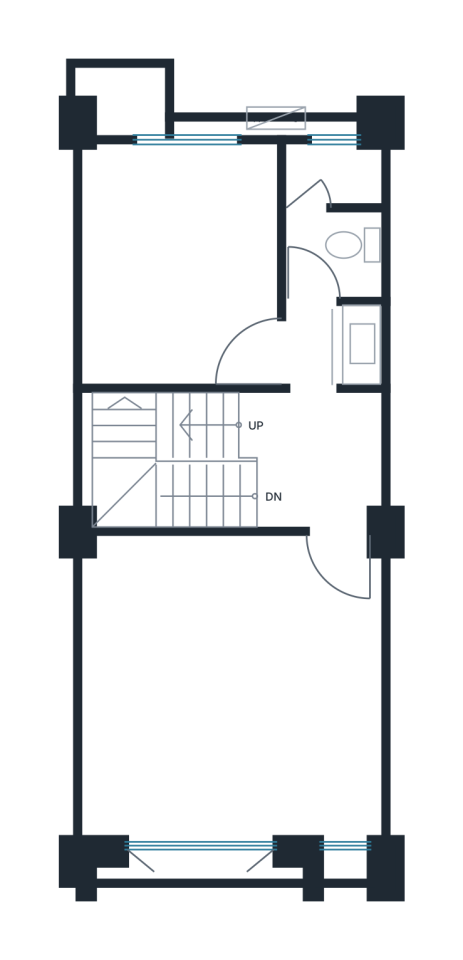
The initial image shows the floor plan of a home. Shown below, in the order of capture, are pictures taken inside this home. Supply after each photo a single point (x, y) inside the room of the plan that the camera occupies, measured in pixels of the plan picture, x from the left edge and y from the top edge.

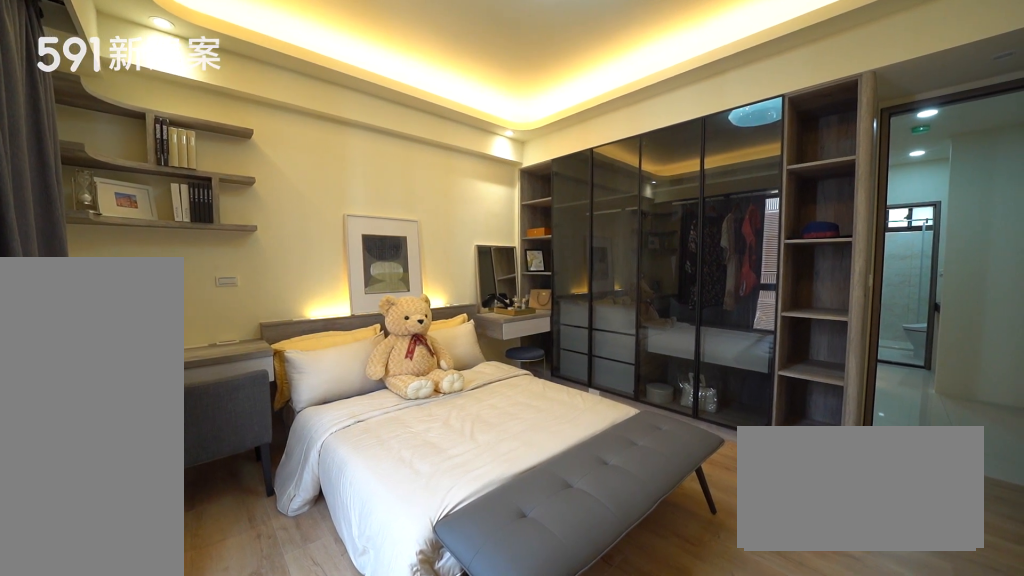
(232, 684)
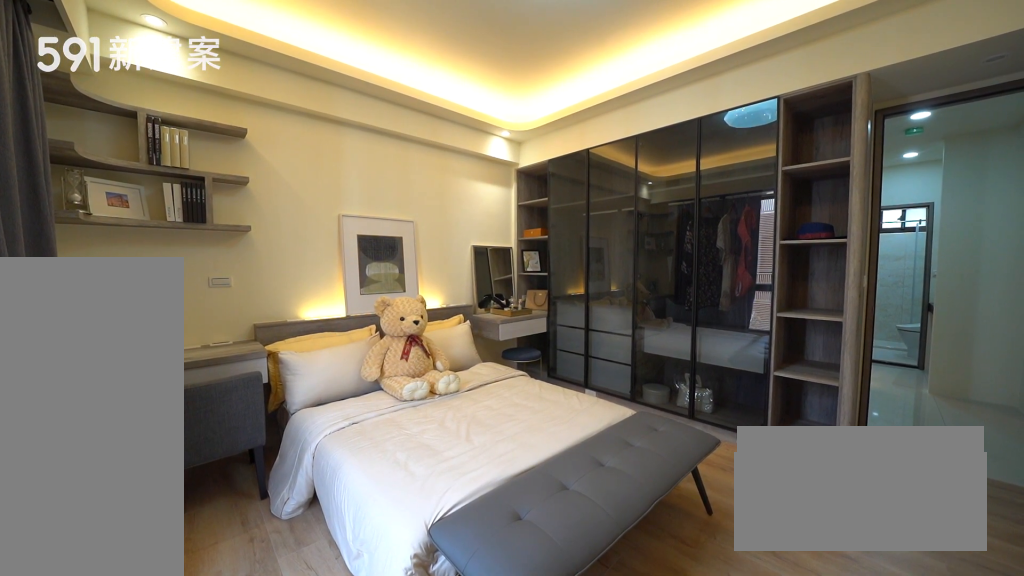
(232, 684)
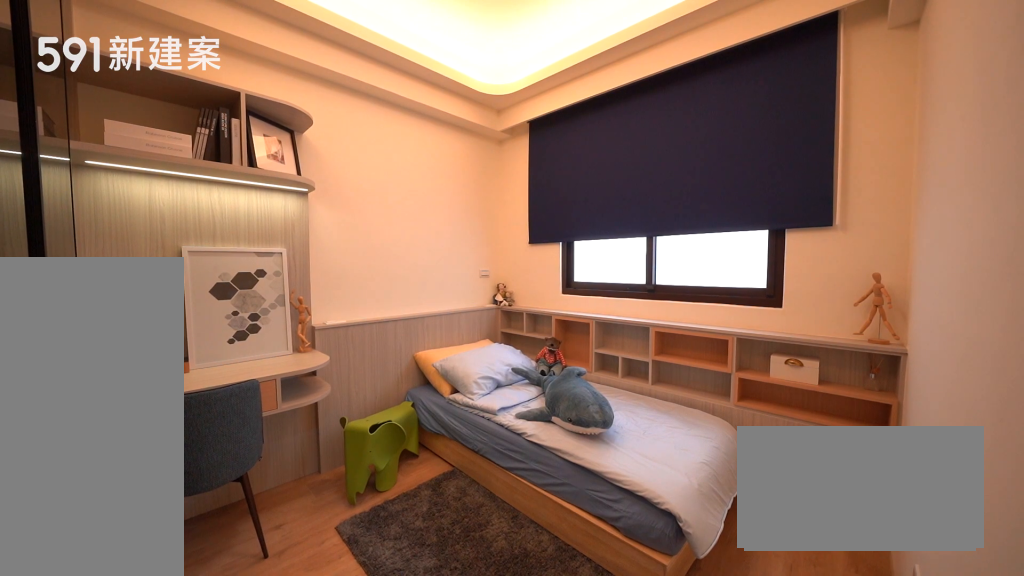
(179, 261)
